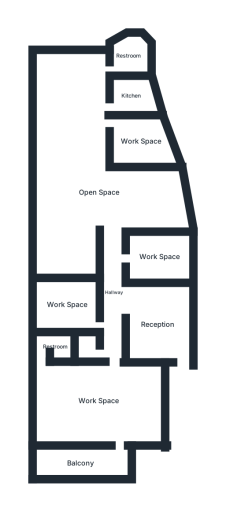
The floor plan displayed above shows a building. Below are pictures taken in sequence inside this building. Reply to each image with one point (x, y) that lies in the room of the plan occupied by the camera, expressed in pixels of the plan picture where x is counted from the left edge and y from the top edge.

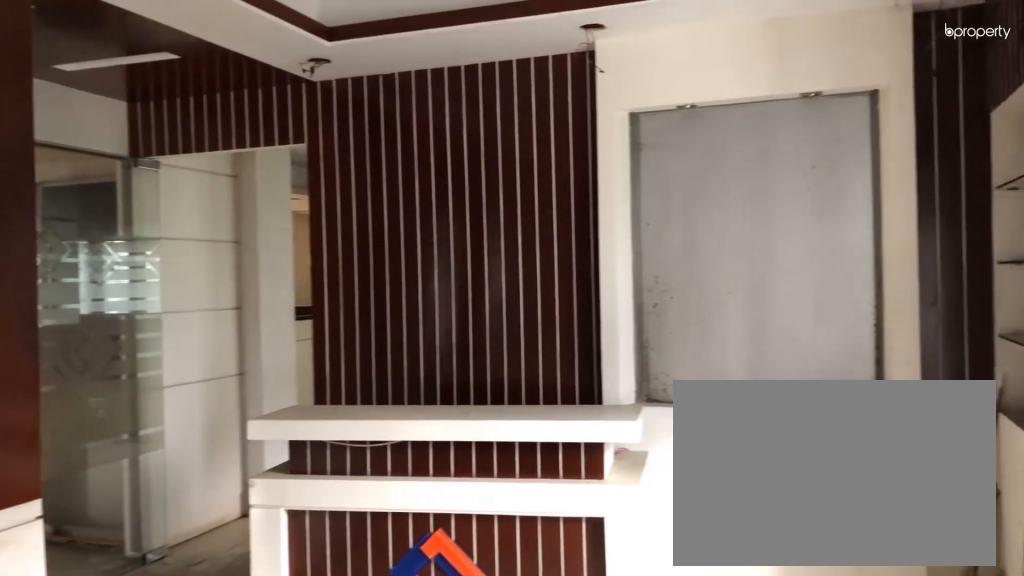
(157, 323)
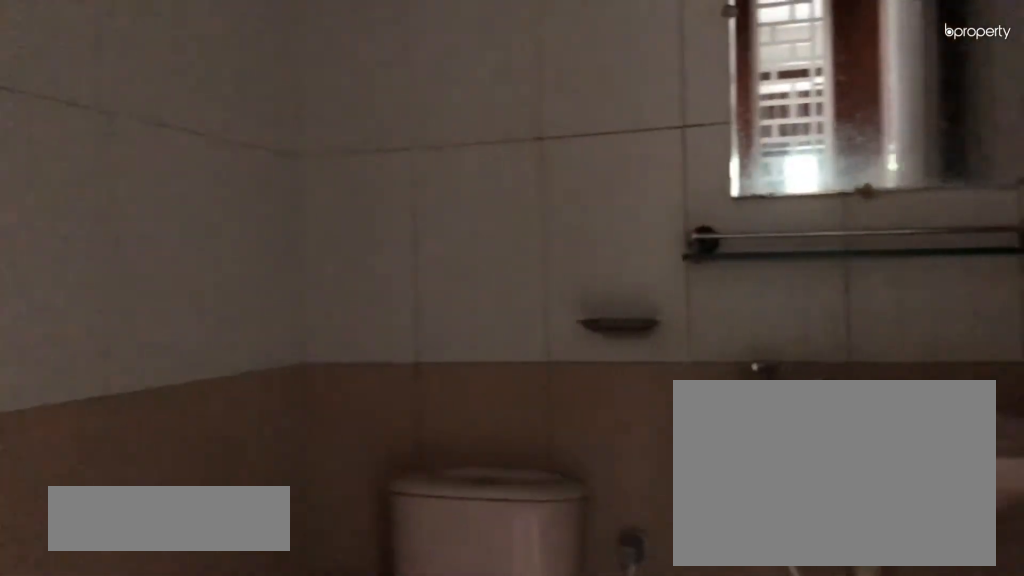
(88, 349)
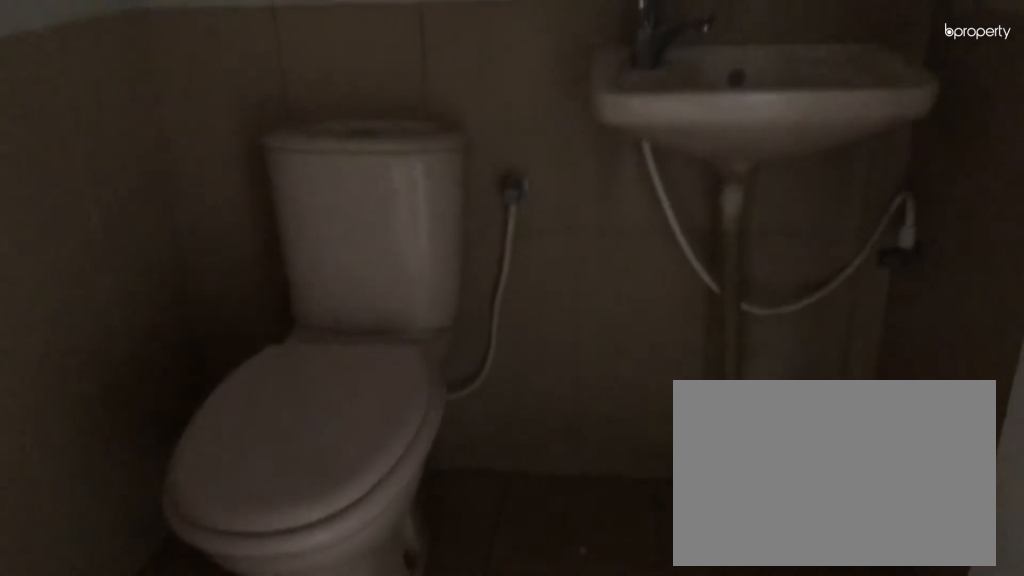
(88, 349)
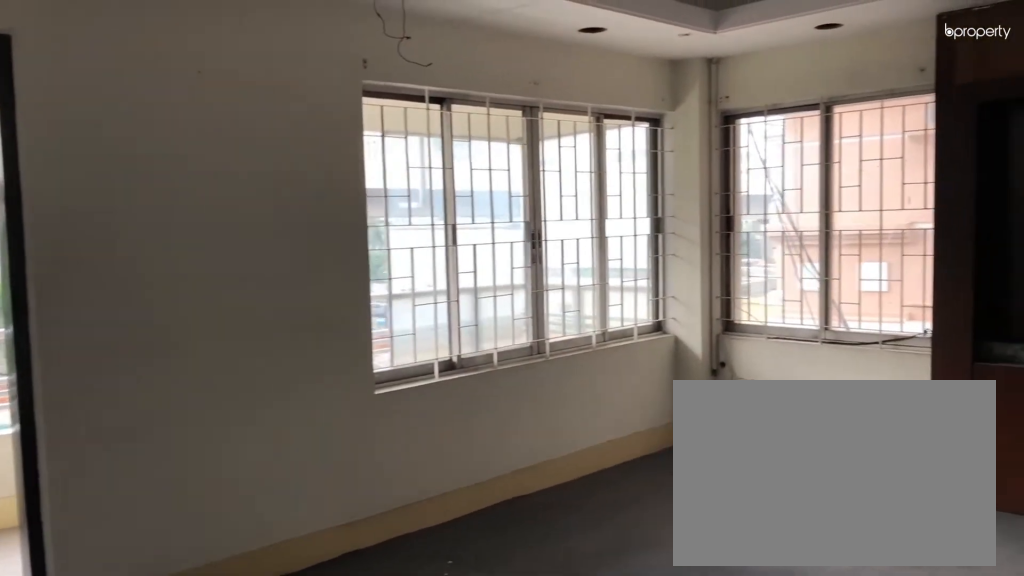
(98, 401)
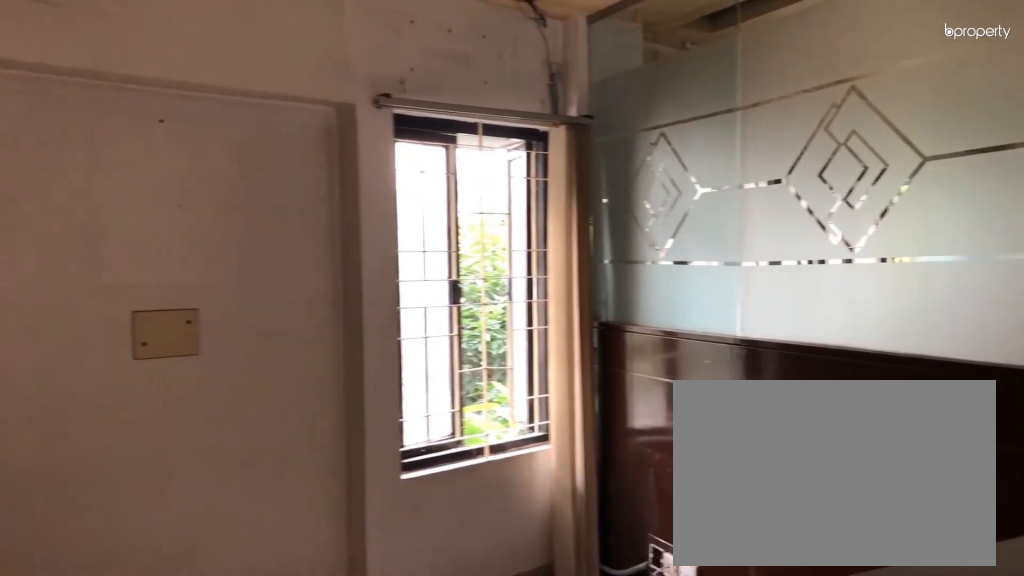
(142, 139)
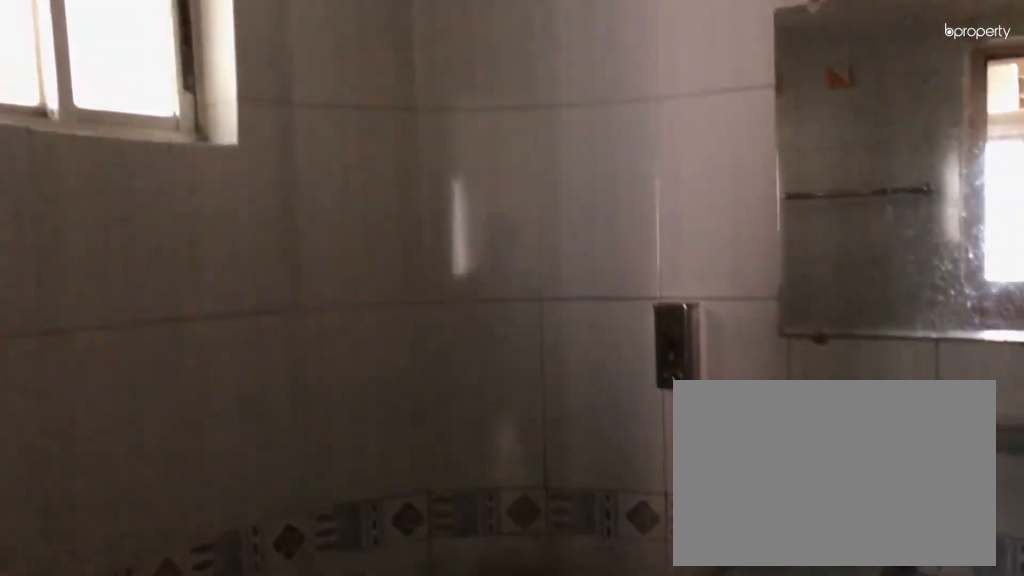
(127, 54)
